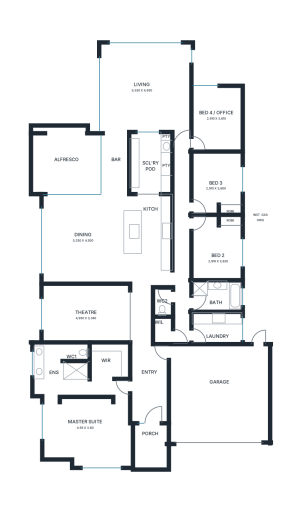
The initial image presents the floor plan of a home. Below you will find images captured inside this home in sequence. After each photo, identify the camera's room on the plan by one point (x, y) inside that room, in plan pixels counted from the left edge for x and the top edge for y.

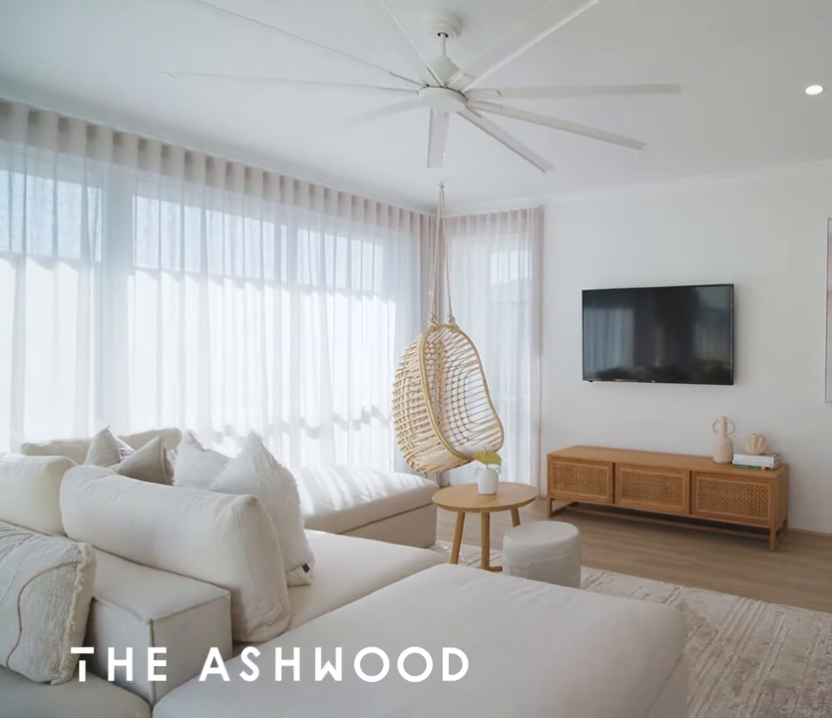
(145, 87)
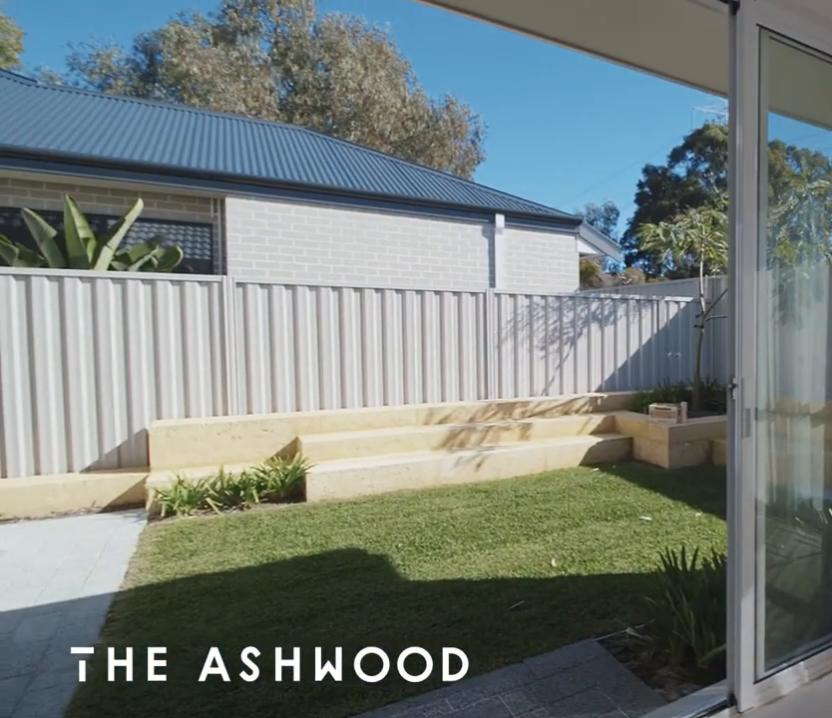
(145, 87)
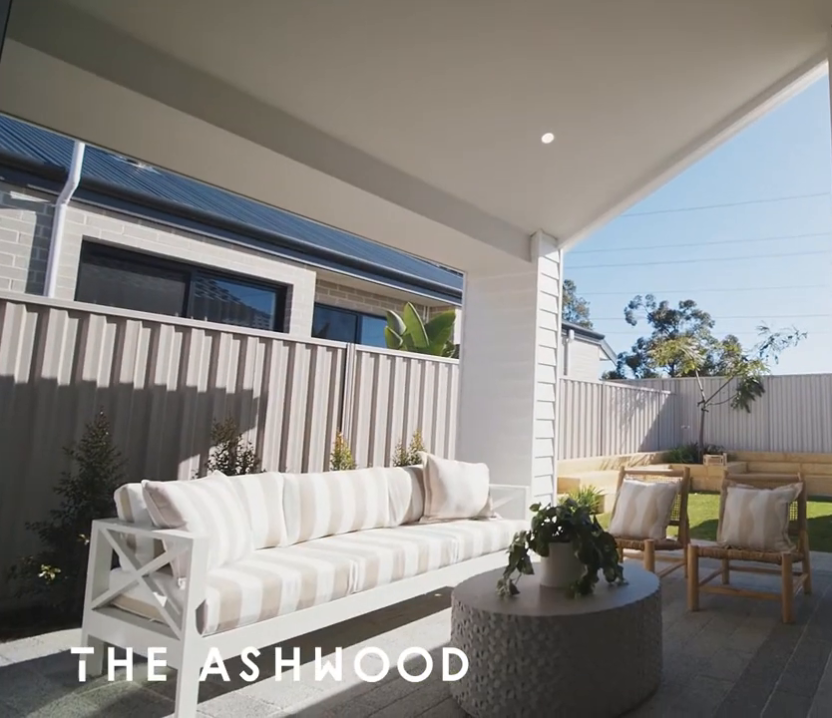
(64, 160)
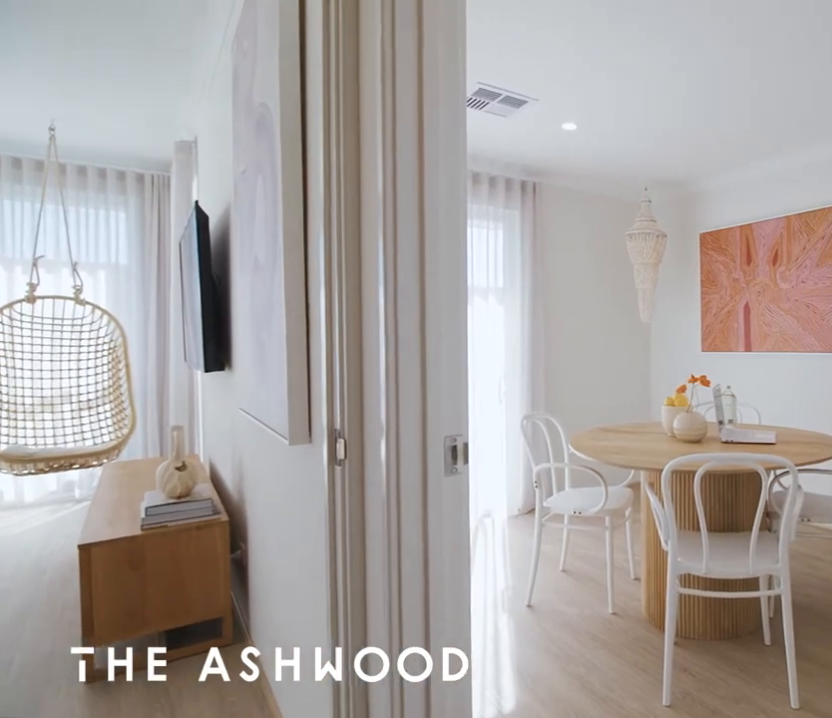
(216, 119)
